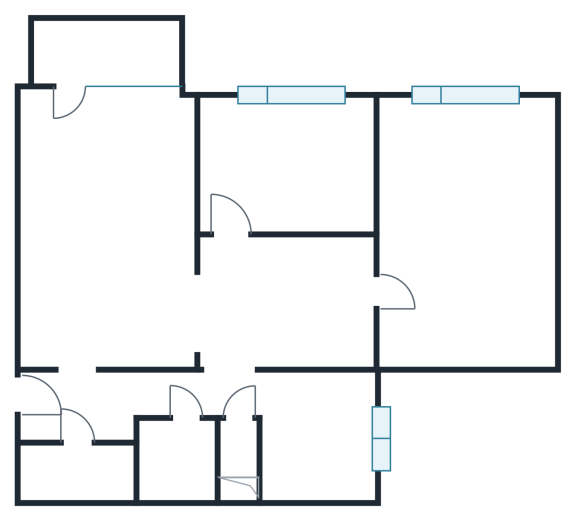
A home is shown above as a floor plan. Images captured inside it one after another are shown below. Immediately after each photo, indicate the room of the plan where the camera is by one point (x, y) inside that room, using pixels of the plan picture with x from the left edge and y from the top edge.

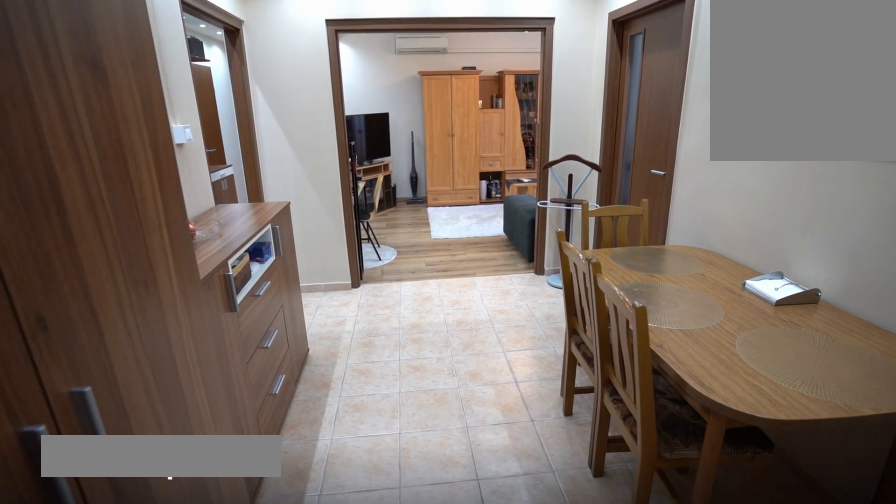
(288, 298)
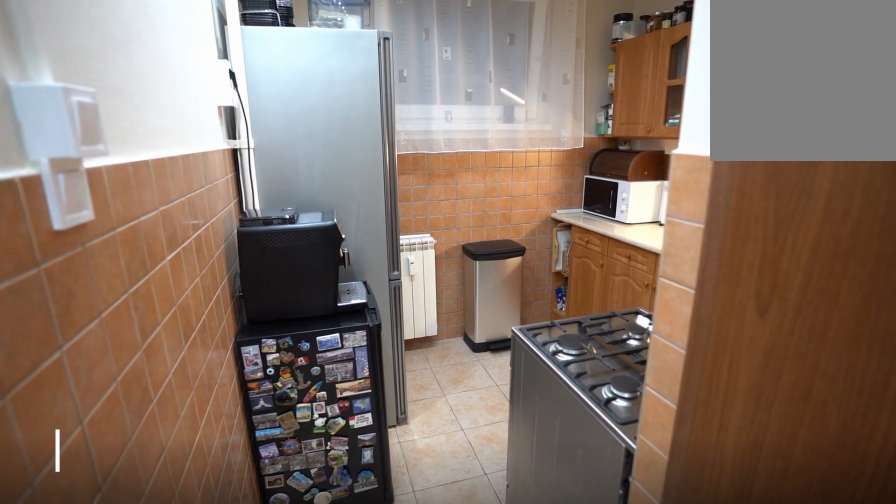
(316, 433)
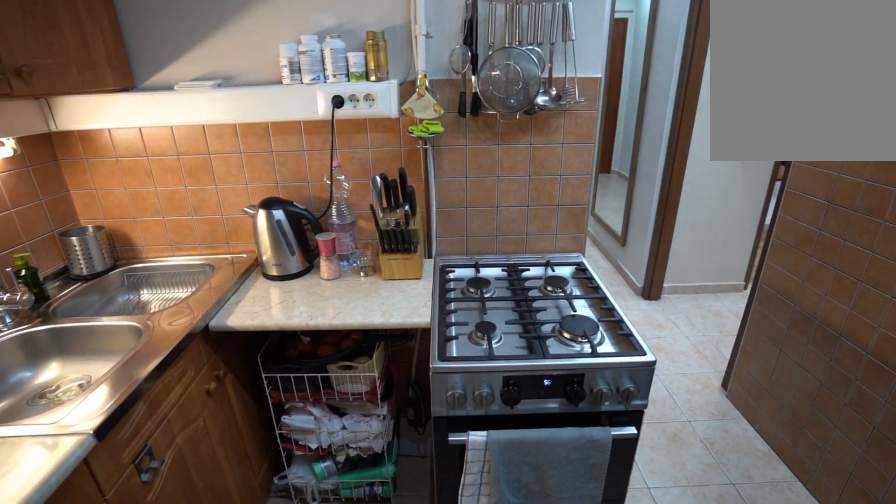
(316, 434)
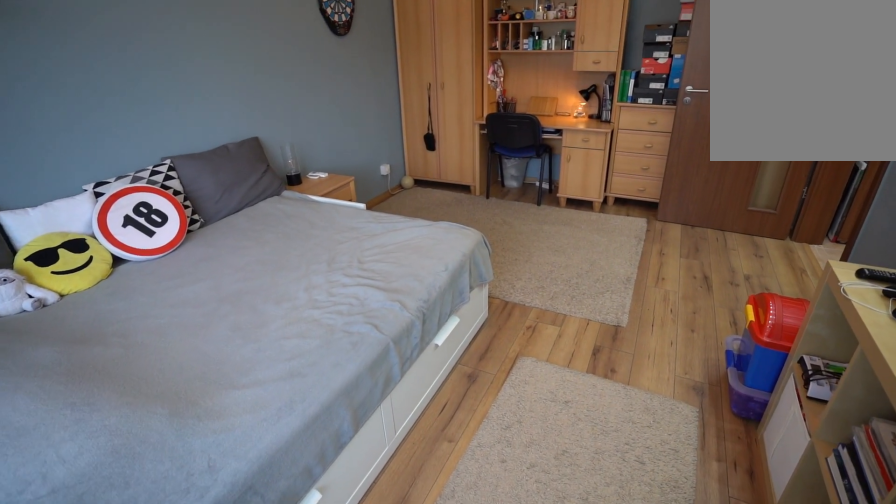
(473, 245)
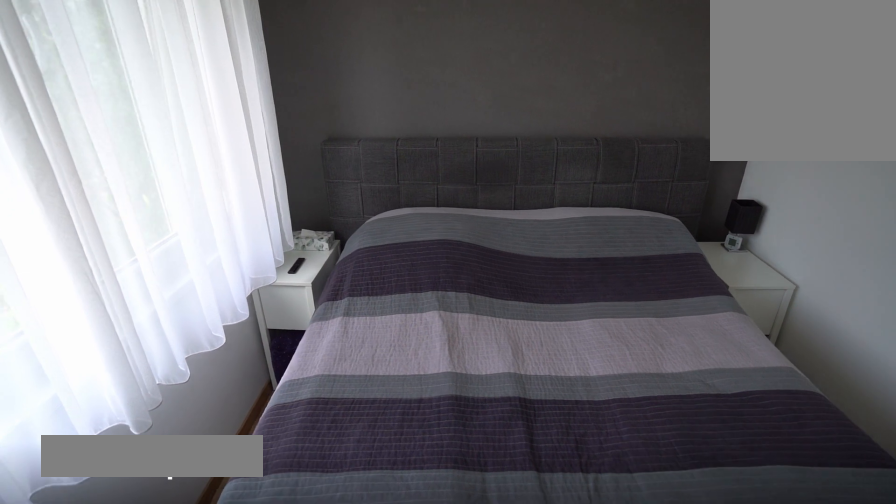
(296, 160)
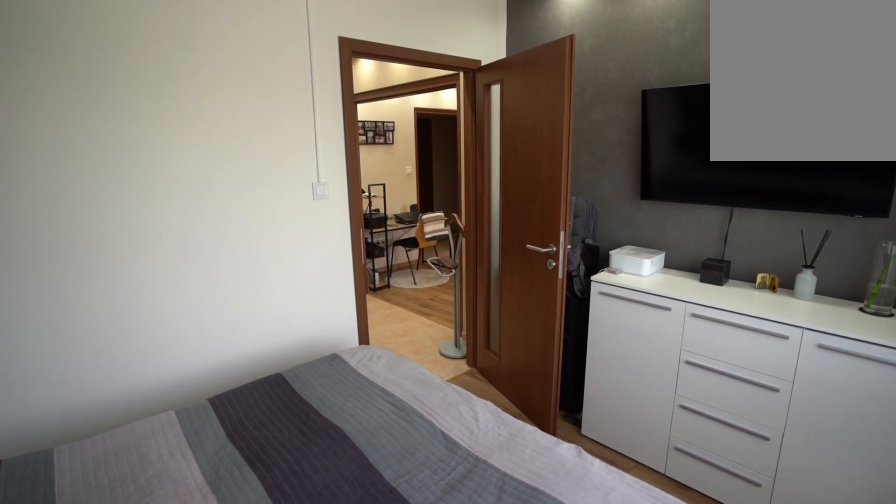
(296, 160)
